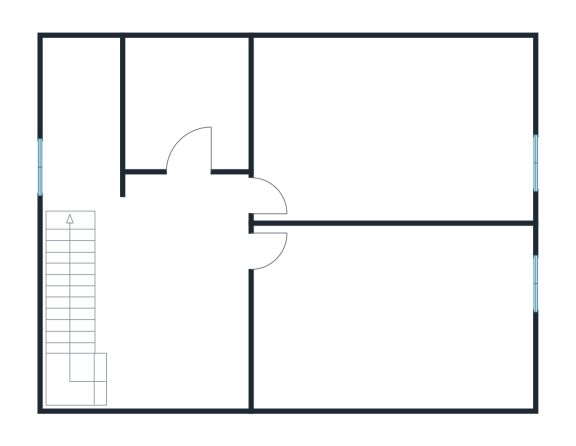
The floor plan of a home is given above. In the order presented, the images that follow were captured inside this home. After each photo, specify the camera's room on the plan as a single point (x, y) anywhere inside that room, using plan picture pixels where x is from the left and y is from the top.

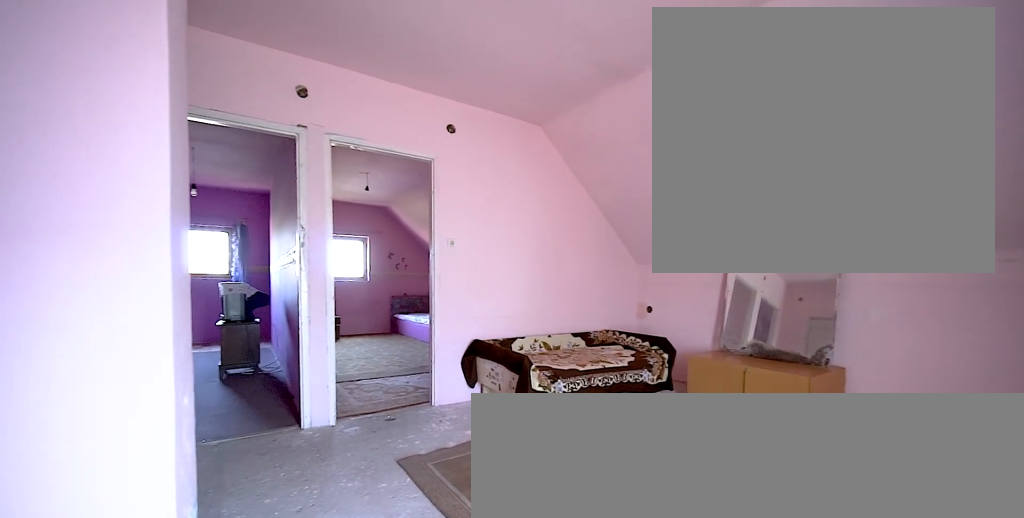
(183, 285)
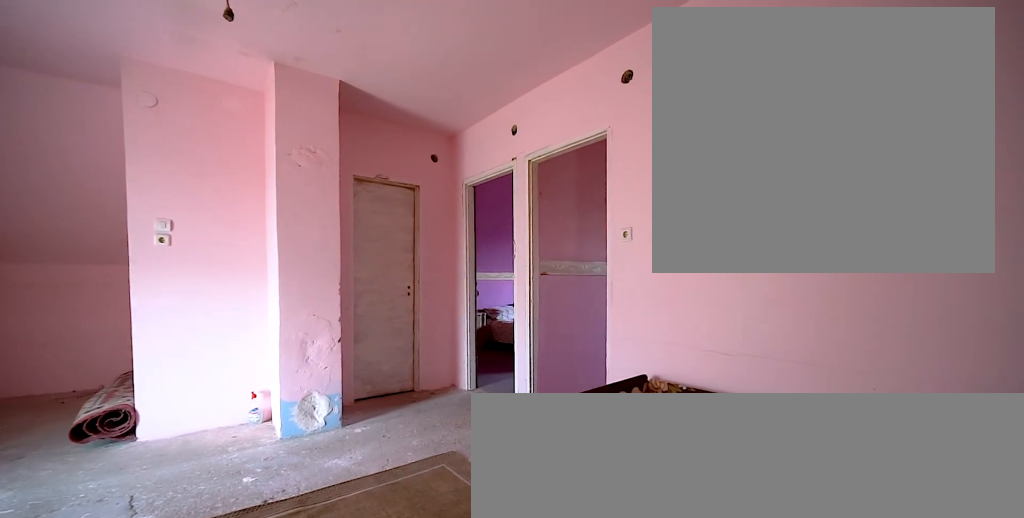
(183, 285)
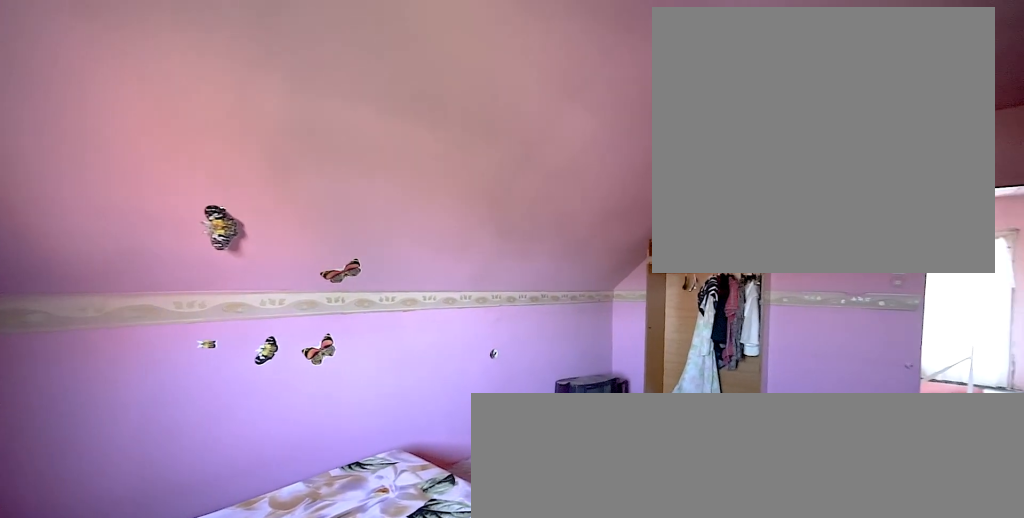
(397, 320)
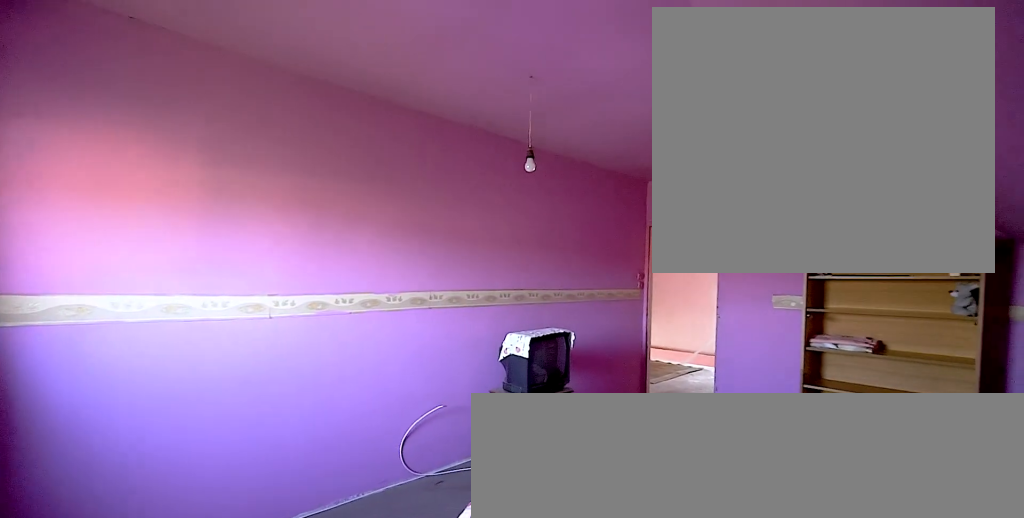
(397, 146)
